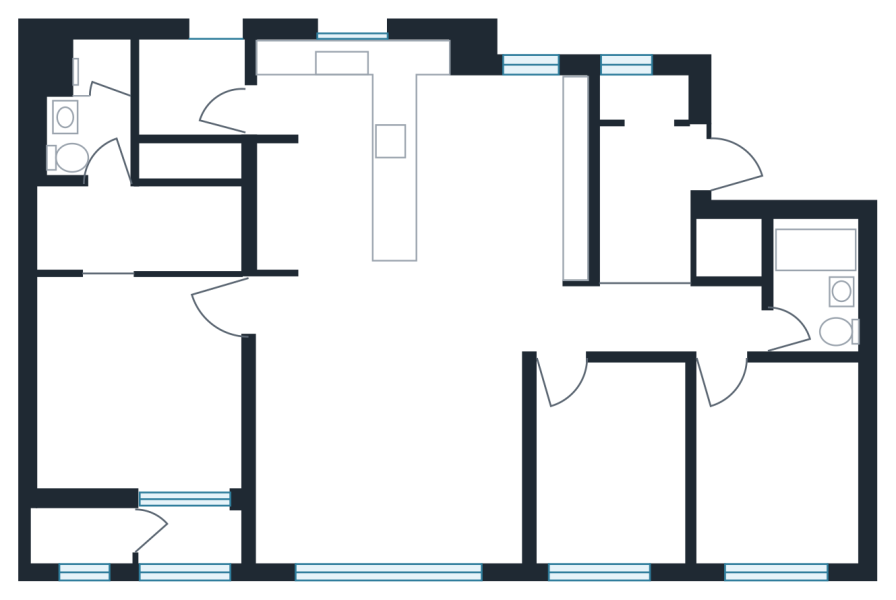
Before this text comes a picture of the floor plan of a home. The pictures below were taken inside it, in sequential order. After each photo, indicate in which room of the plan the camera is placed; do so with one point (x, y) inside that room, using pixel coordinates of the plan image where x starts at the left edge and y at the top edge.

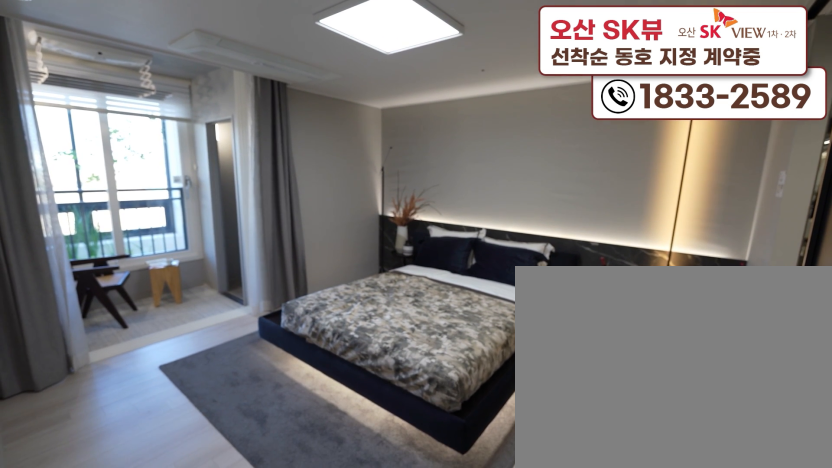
(142, 443)
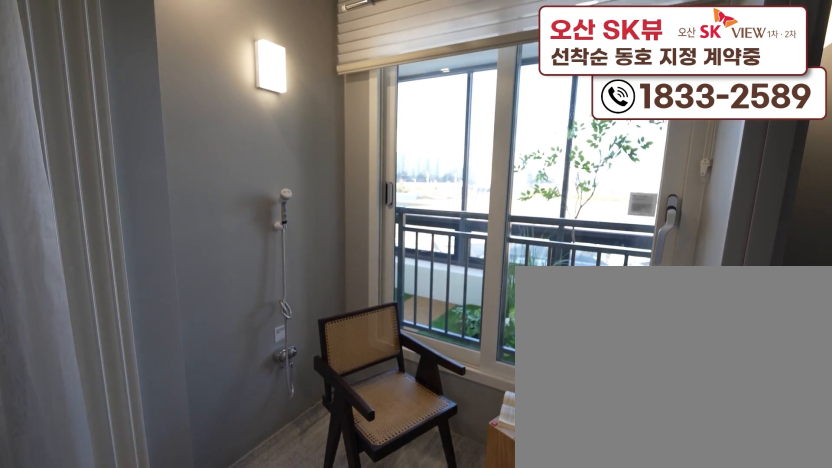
(187, 557)
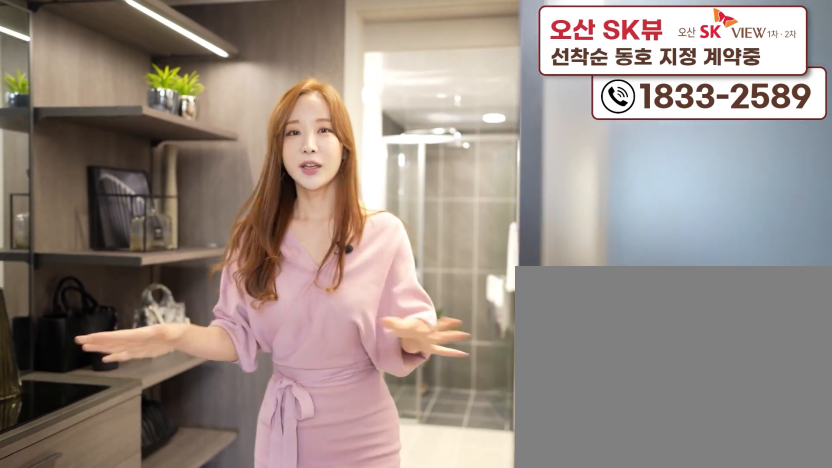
(102, 259)
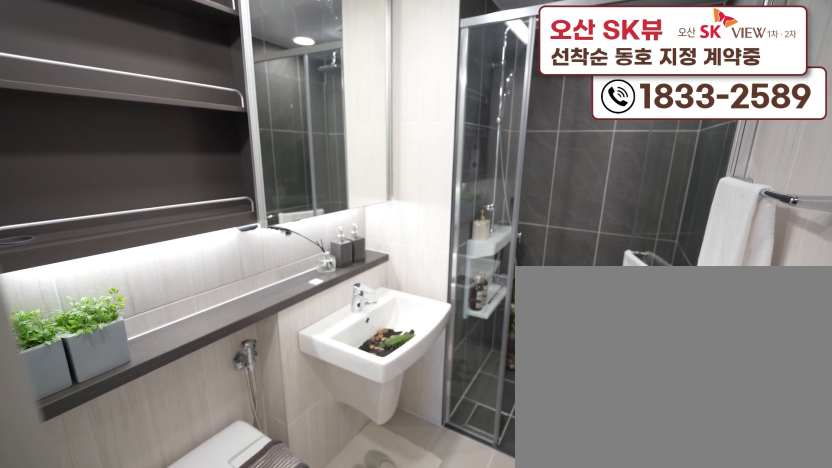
(98, 146)
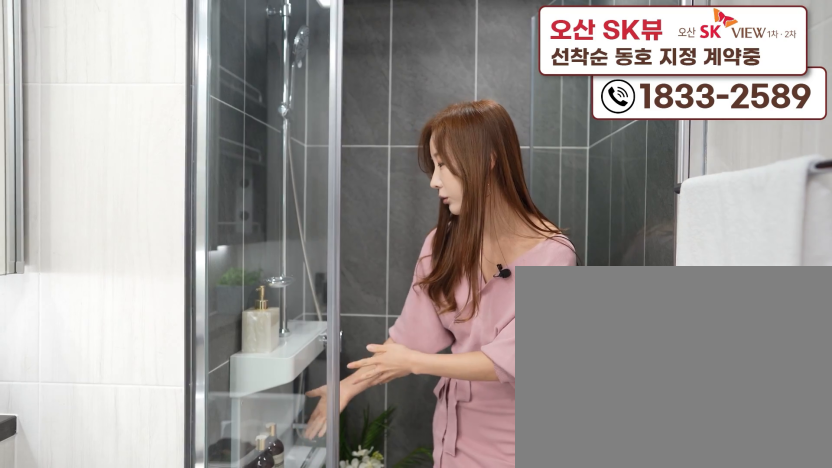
(98, 146)
